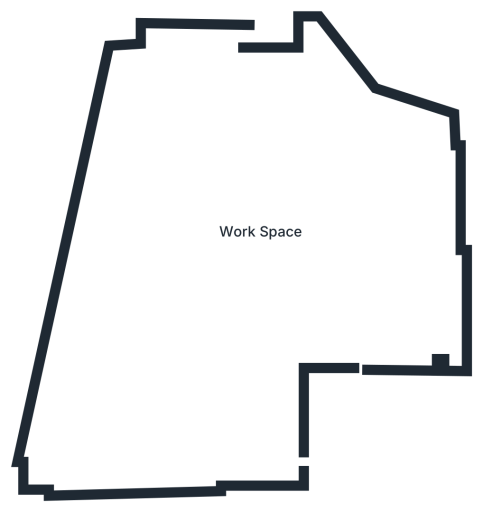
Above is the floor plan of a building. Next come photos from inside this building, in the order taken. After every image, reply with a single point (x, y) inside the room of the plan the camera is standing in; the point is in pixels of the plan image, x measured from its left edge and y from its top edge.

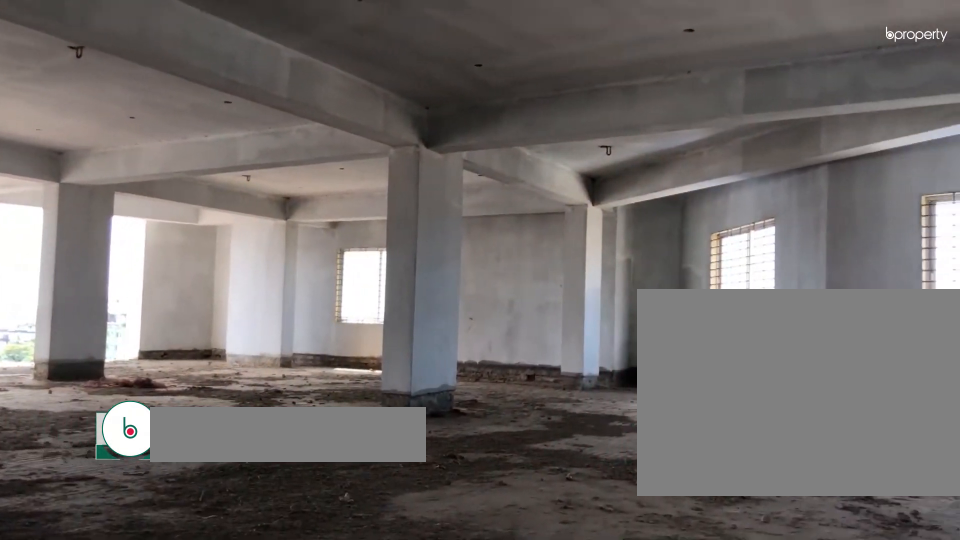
(343, 282)
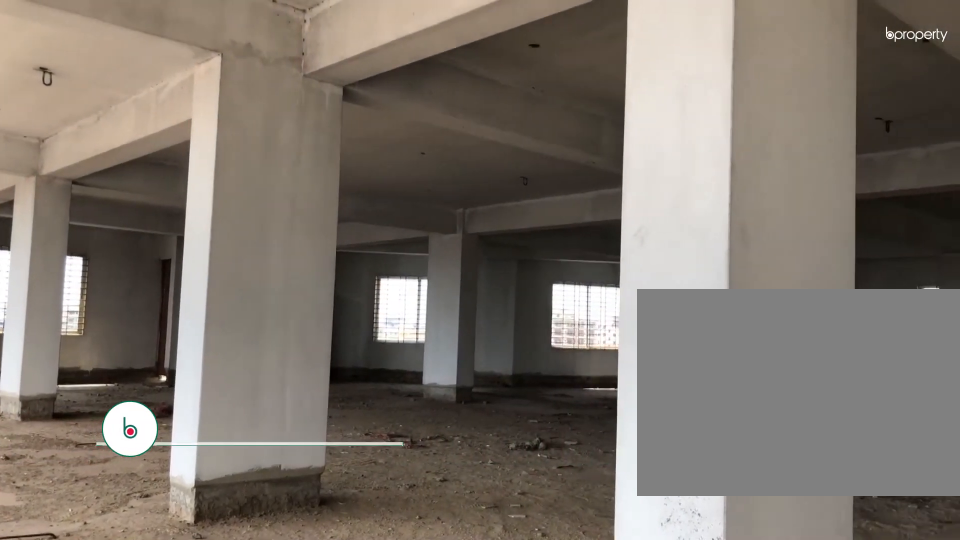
(249, 247)
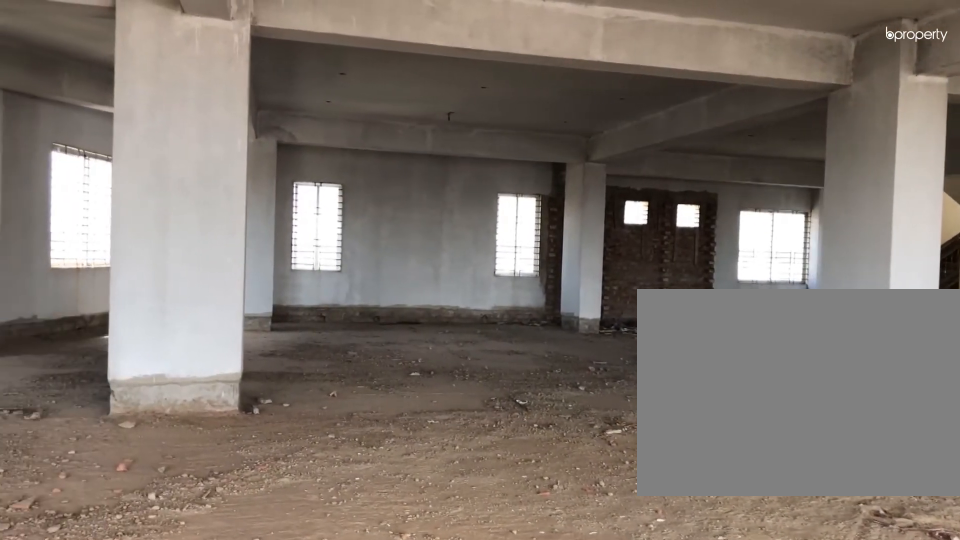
(249, 247)
